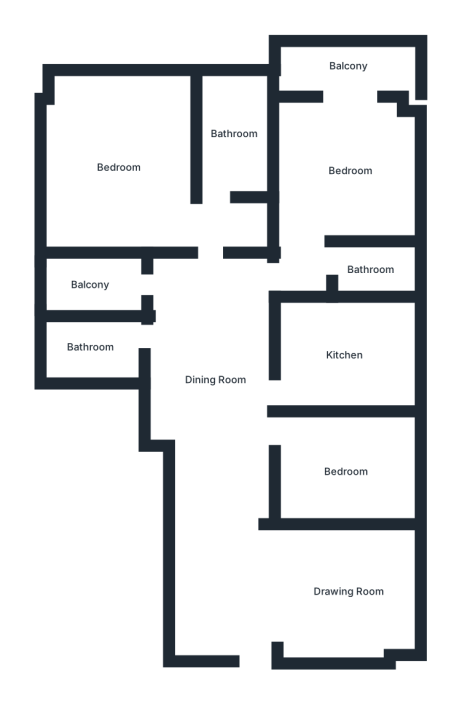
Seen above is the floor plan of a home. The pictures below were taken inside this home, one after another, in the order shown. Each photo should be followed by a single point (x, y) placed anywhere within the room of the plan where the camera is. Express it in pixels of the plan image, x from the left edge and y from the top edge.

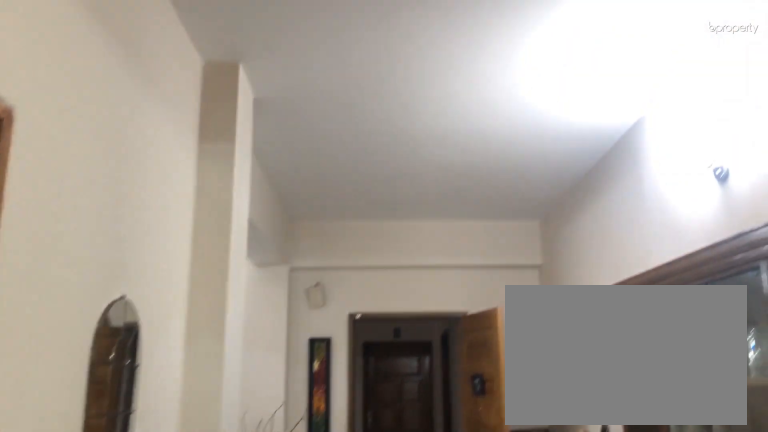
(217, 382)
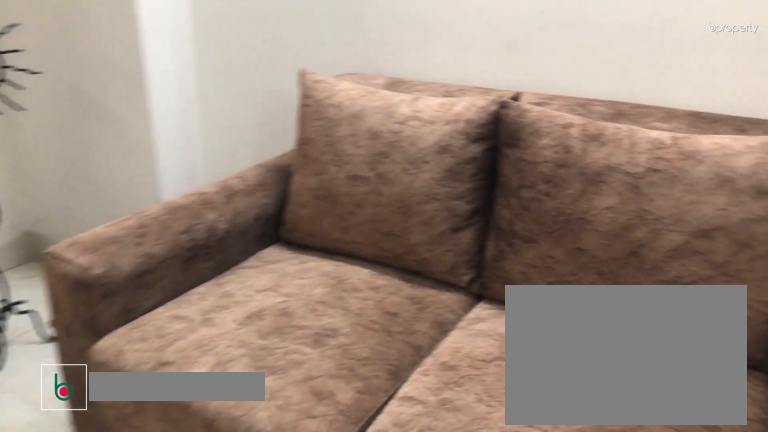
(348, 590)
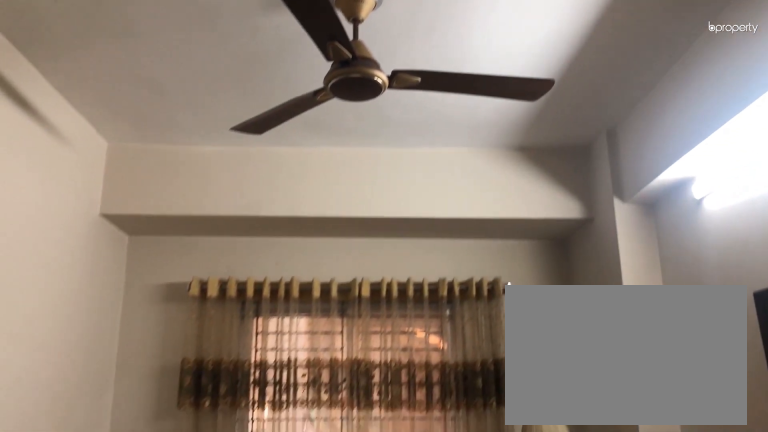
(348, 590)
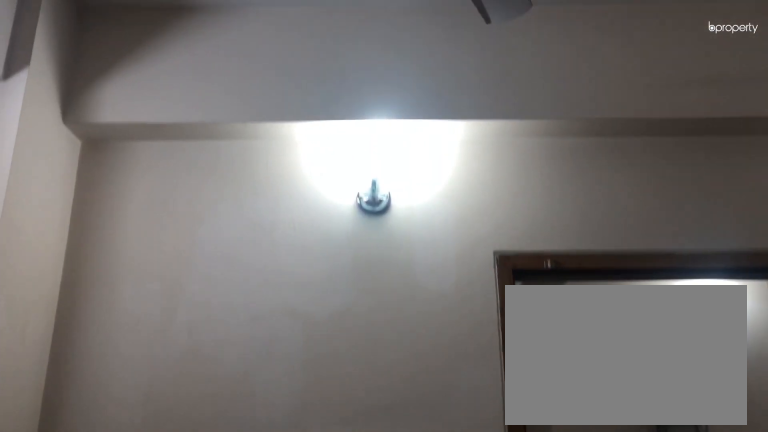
(343, 469)
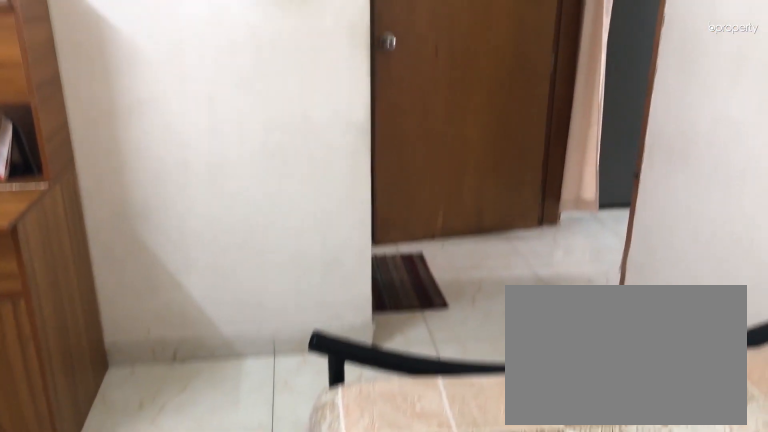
(347, 174)
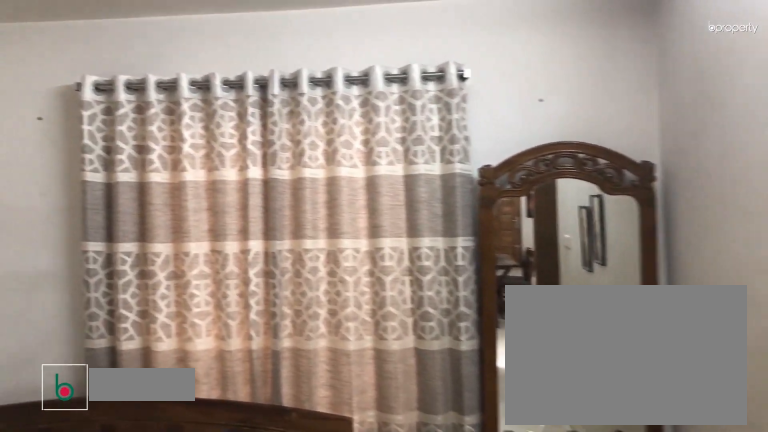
(115, 169)
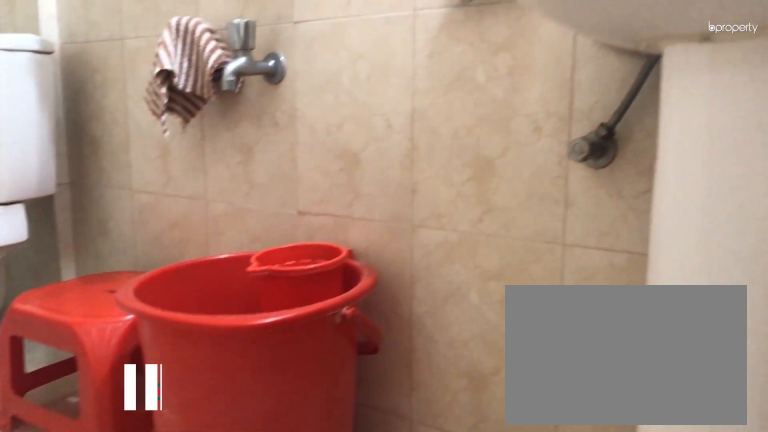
(232, 134)
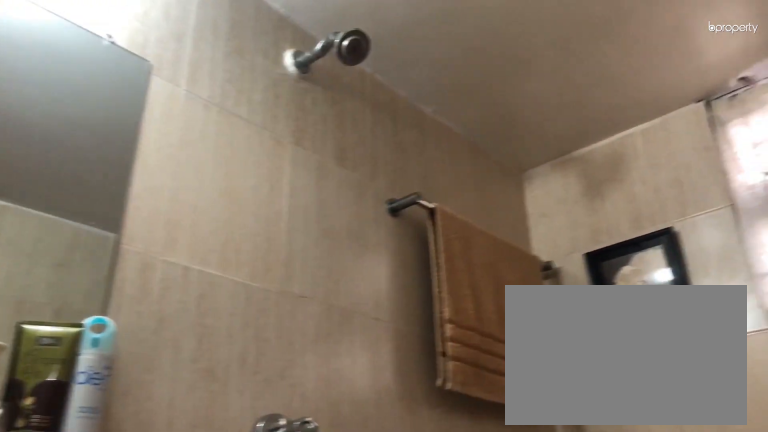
(87, 348)
